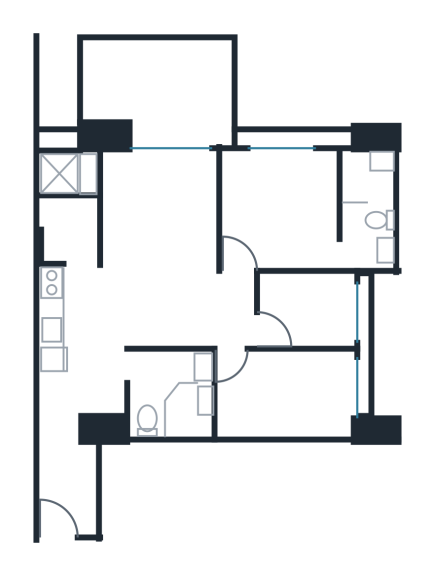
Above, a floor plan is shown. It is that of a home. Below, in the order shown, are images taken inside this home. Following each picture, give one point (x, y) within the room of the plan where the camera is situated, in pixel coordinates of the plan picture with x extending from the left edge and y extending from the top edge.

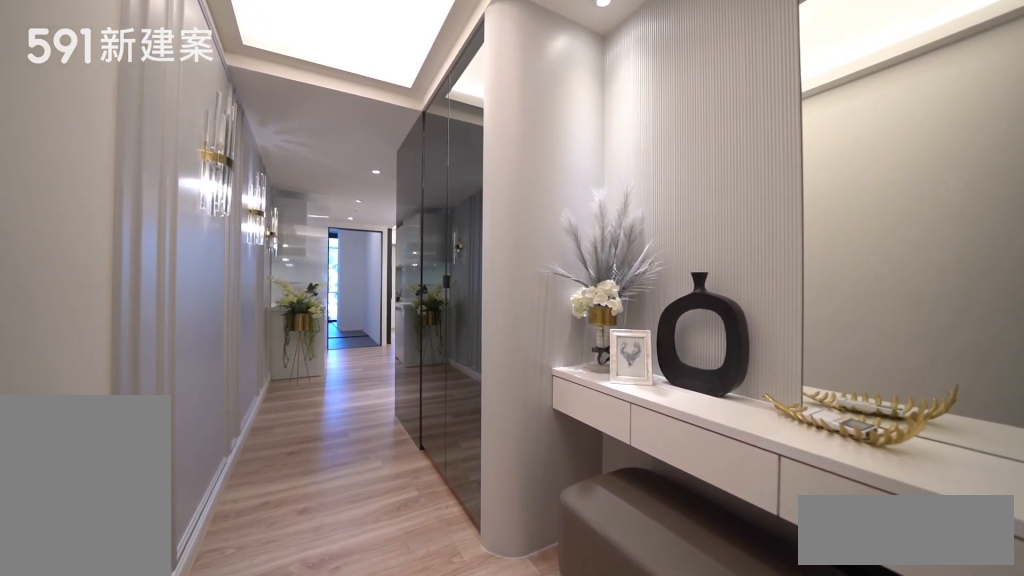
(70, 477)
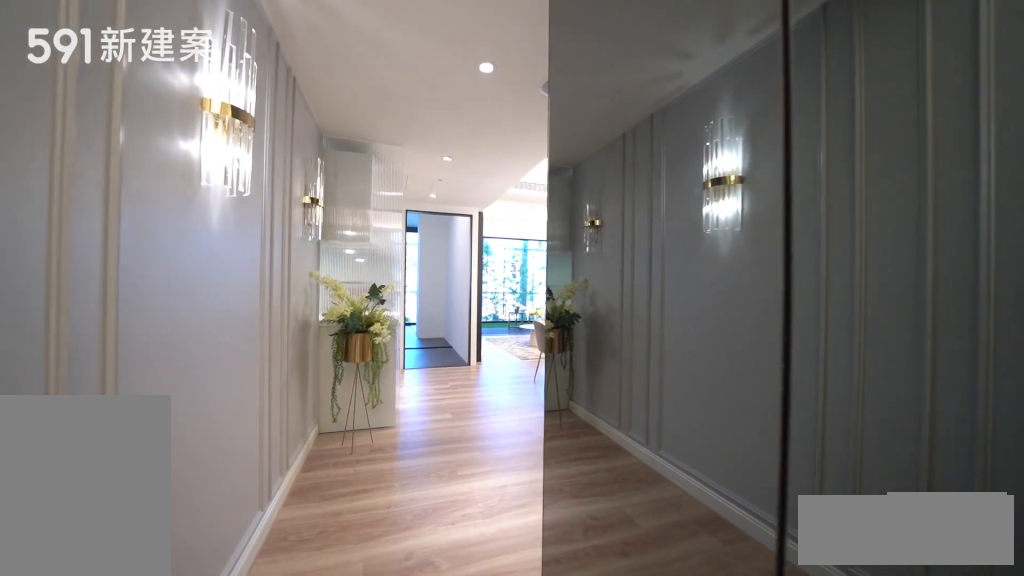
(70, 477)
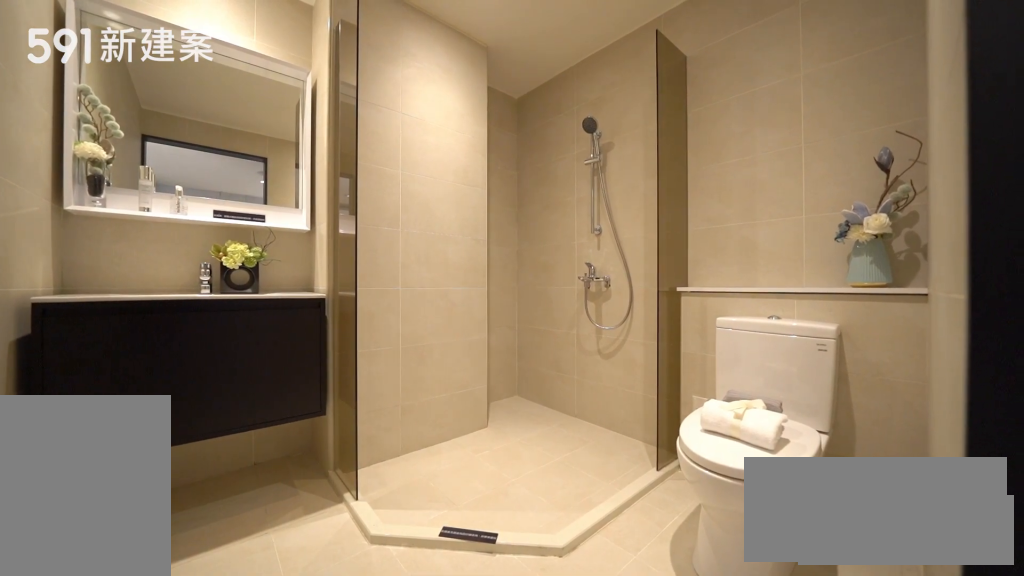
(172, 394)
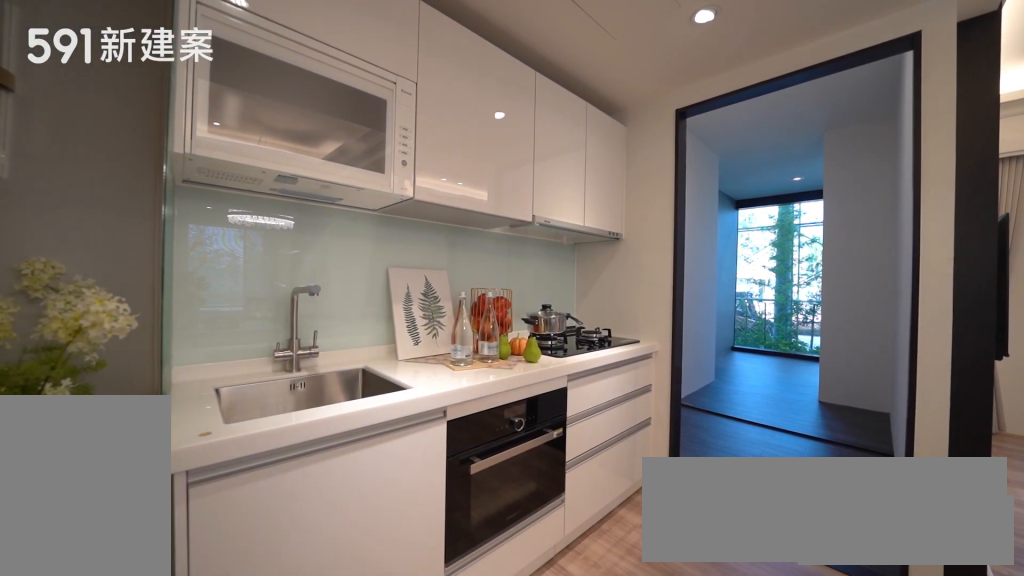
(68, 328)
